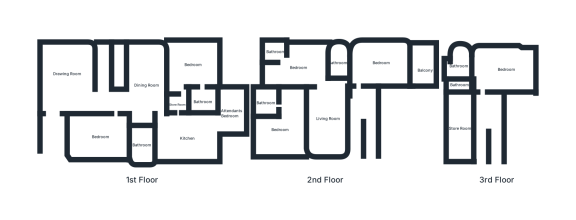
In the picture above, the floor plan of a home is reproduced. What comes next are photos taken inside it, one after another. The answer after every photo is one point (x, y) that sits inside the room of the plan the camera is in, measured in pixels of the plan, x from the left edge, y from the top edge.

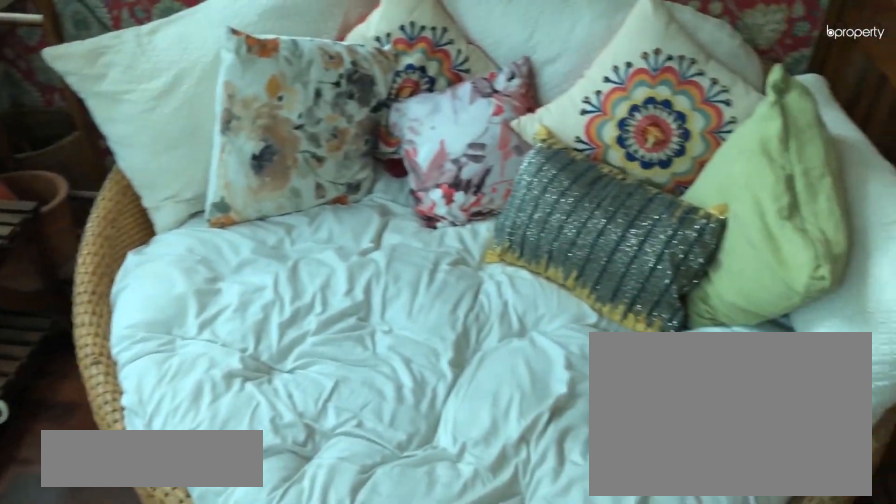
(424, 70)
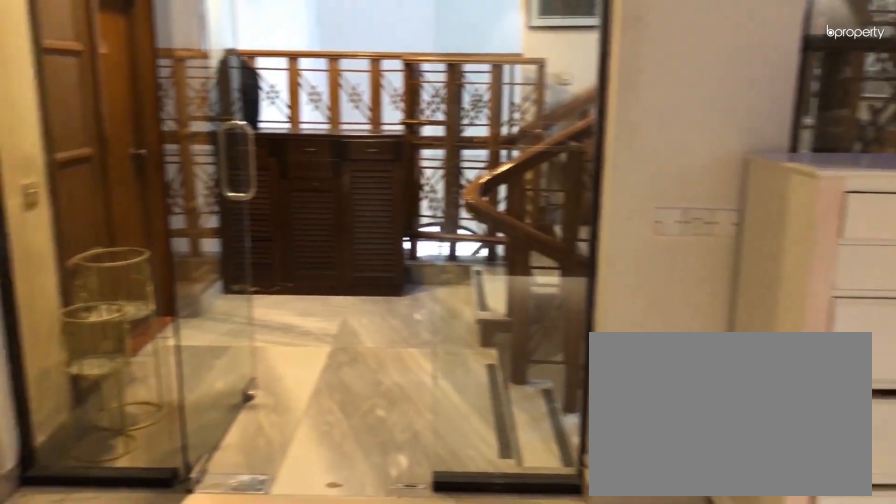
(327, 119)
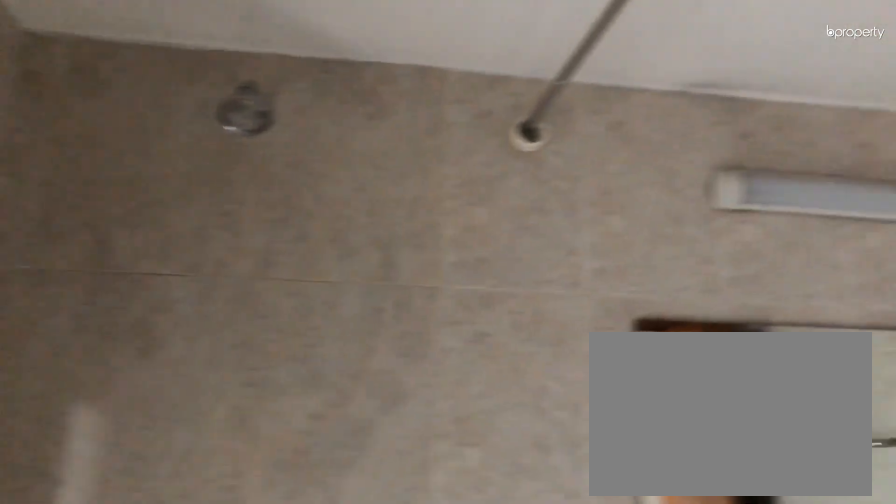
(274, 51)
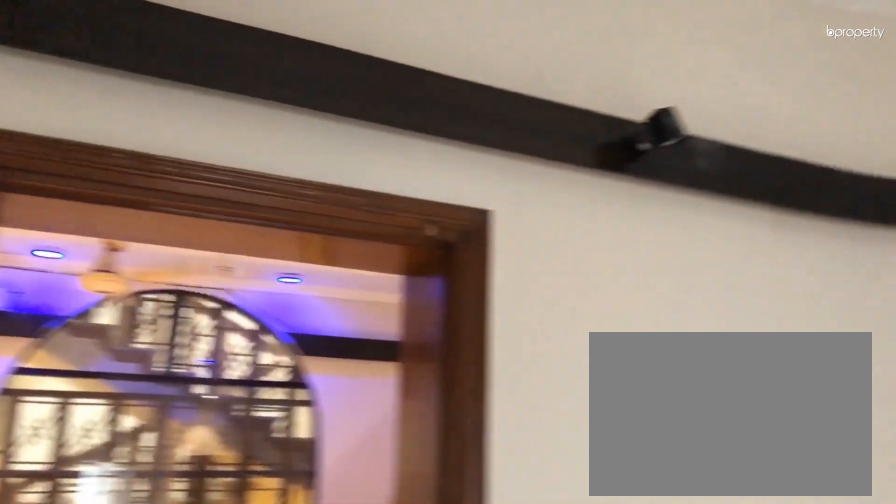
(279, 130)
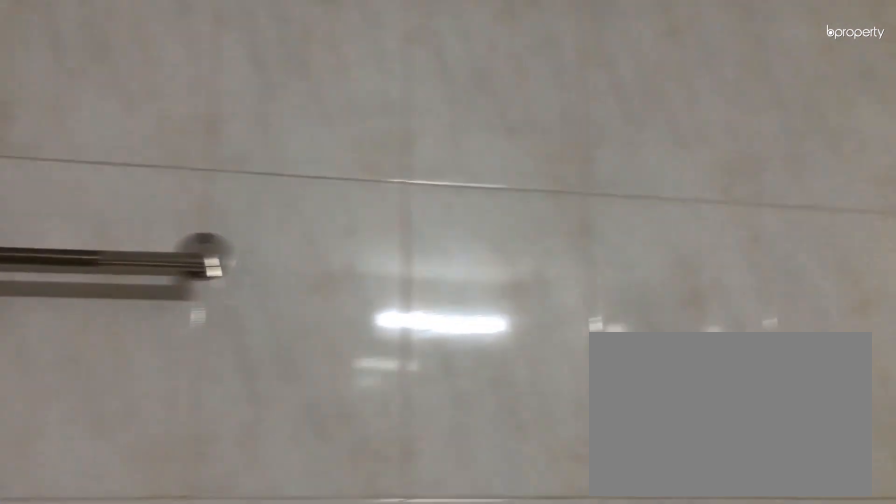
(264, 103)
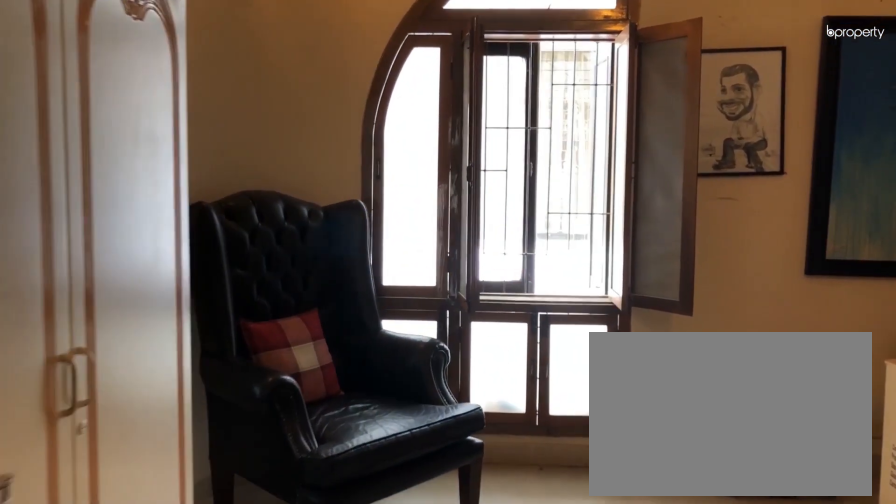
(505, 70)
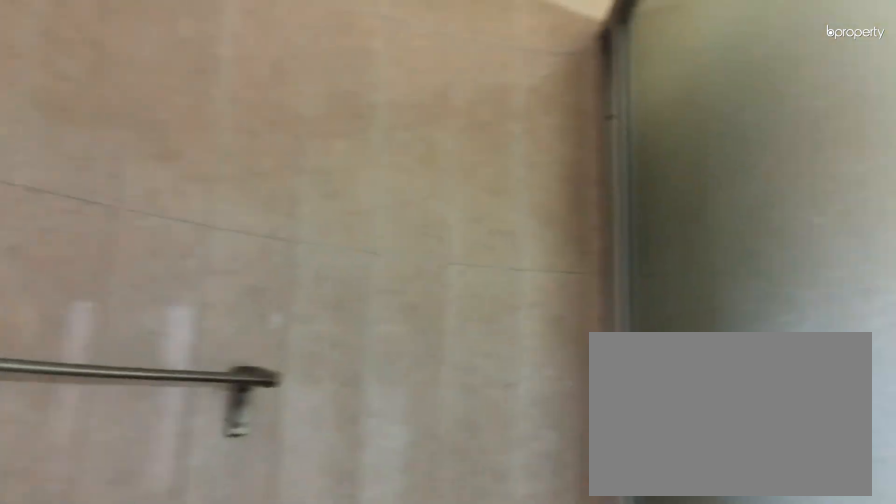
(457, 66)
